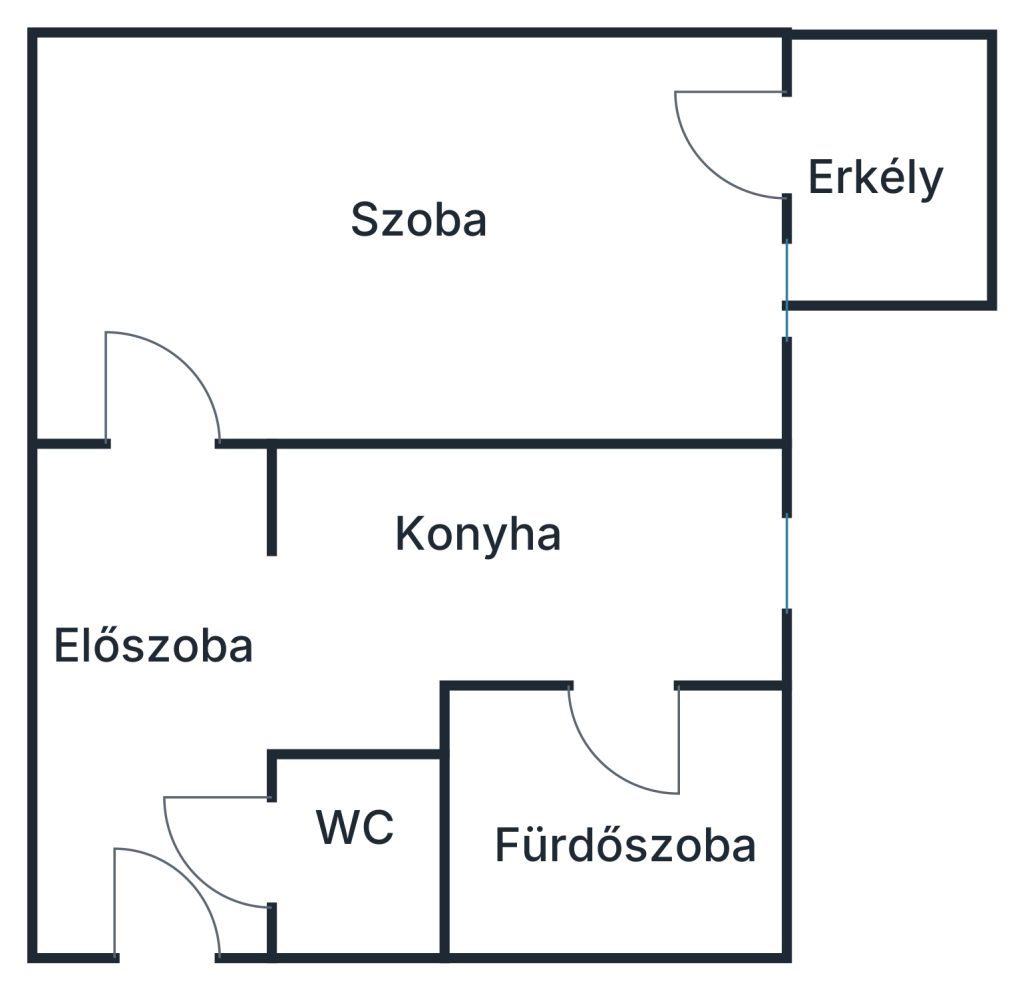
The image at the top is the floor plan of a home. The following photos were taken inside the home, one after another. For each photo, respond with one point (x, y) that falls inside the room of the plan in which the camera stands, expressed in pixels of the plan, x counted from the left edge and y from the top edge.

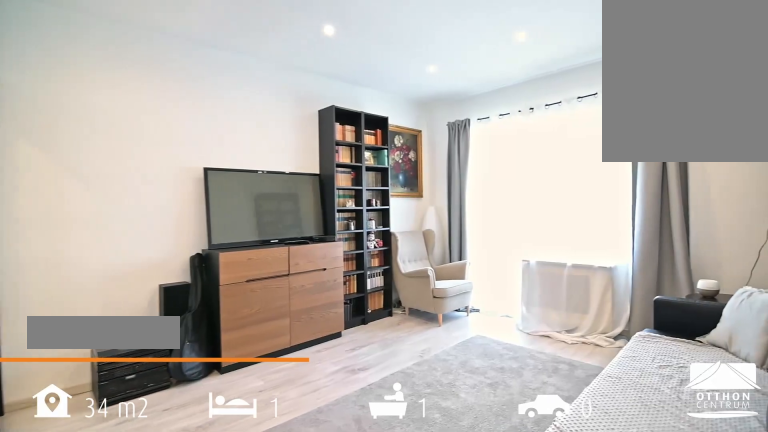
(417, 220)
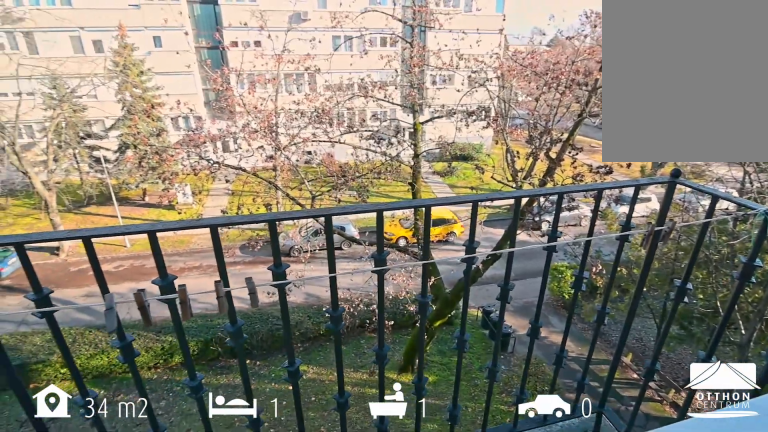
(886, 176)
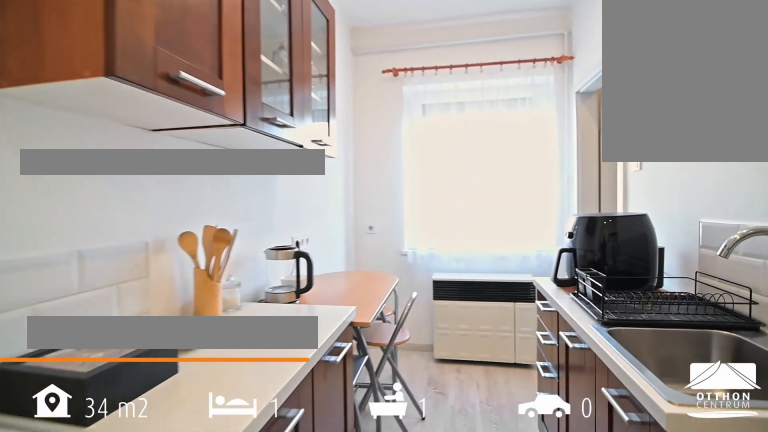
(506, 583)
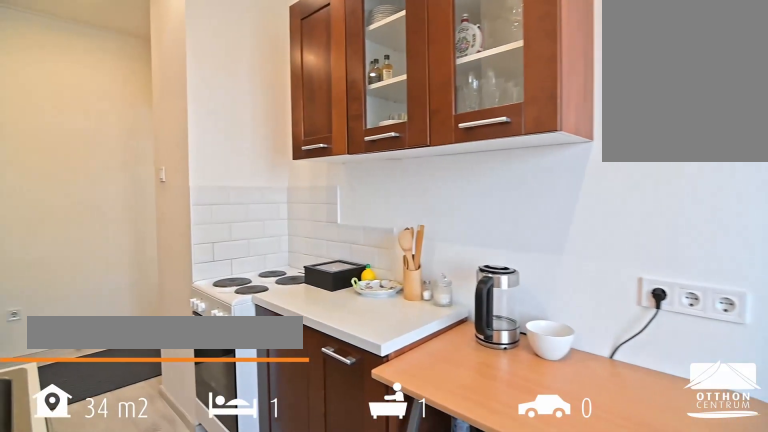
(506, 583)
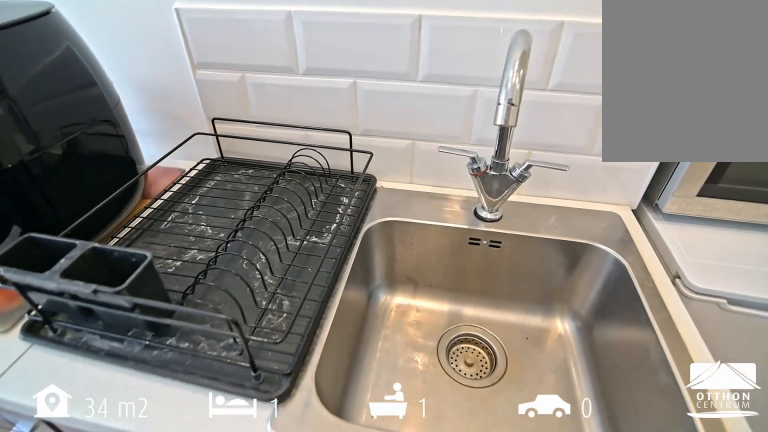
(506, 582)
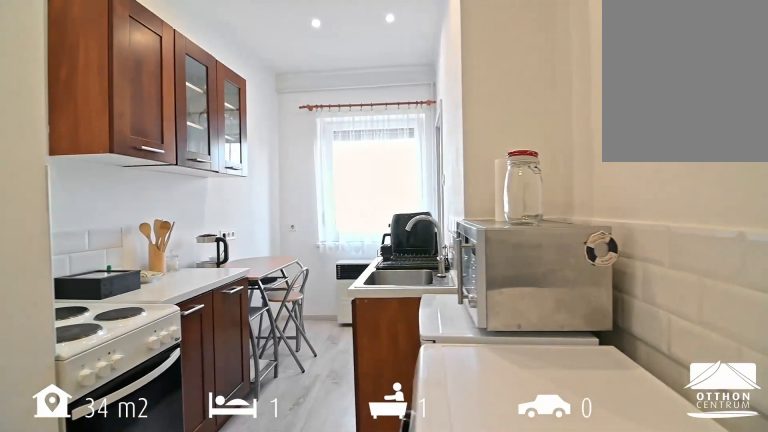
(506, 582)
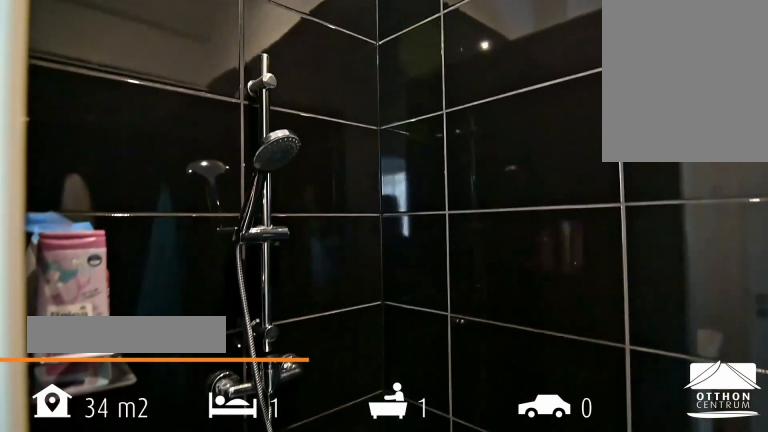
(647, 848)
